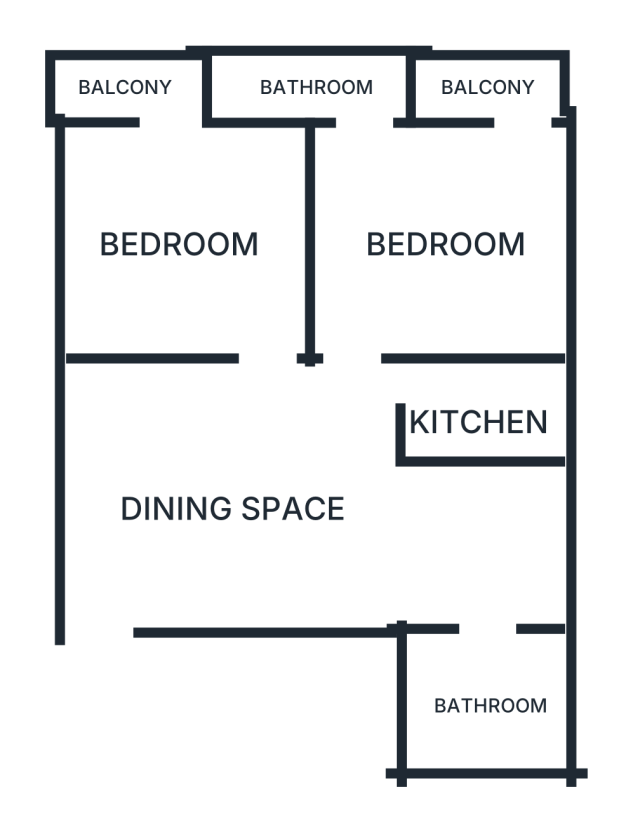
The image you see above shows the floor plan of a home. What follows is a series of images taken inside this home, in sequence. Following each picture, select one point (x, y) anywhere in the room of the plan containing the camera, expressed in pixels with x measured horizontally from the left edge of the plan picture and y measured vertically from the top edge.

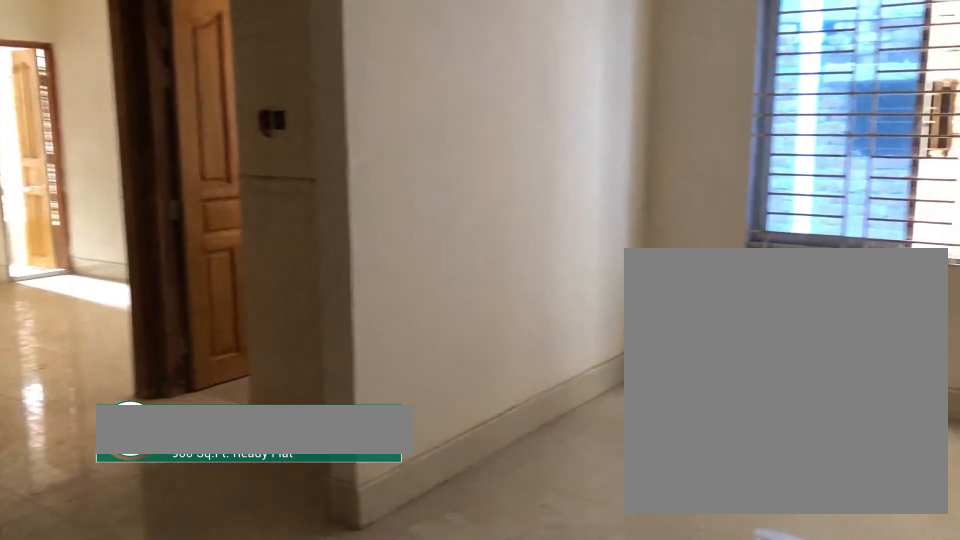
(222, 516)
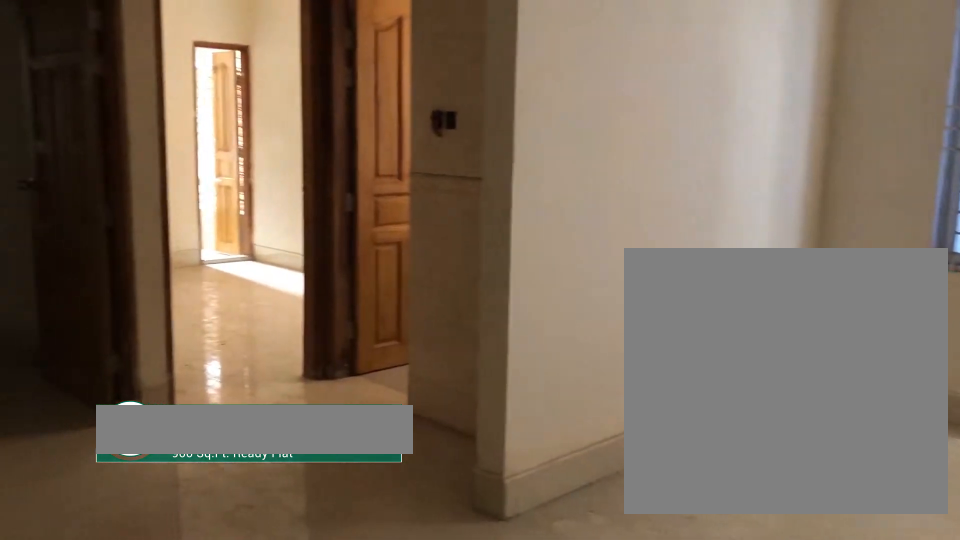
(222, 516)
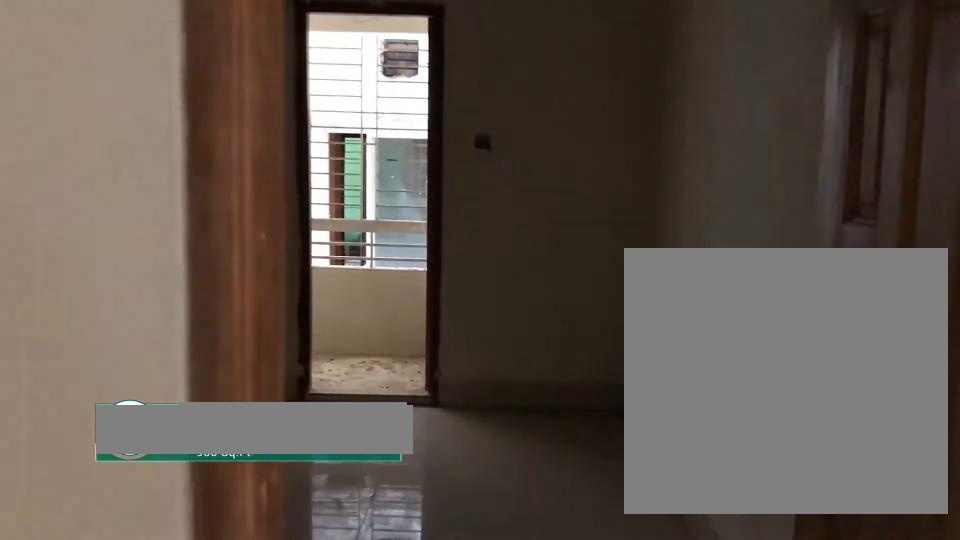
(185, 250)
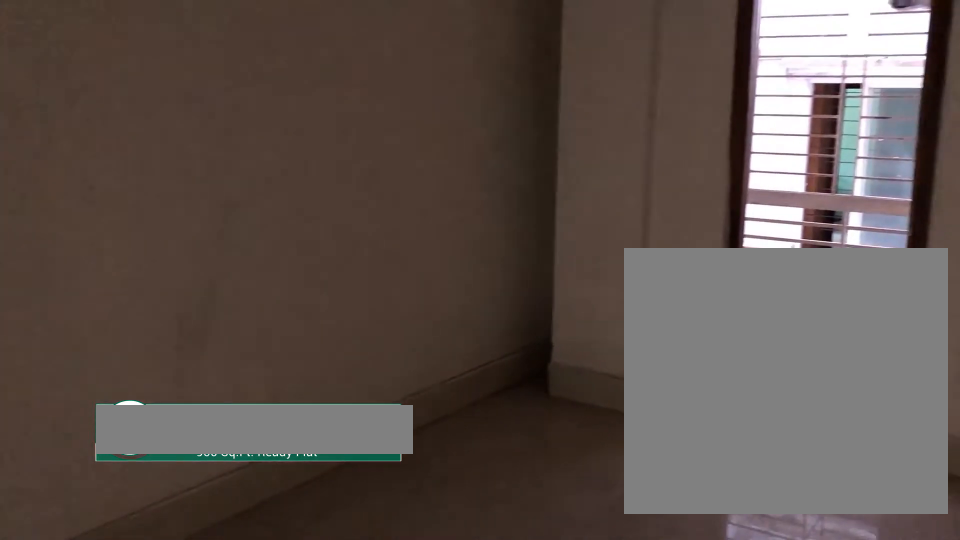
(185, 250)
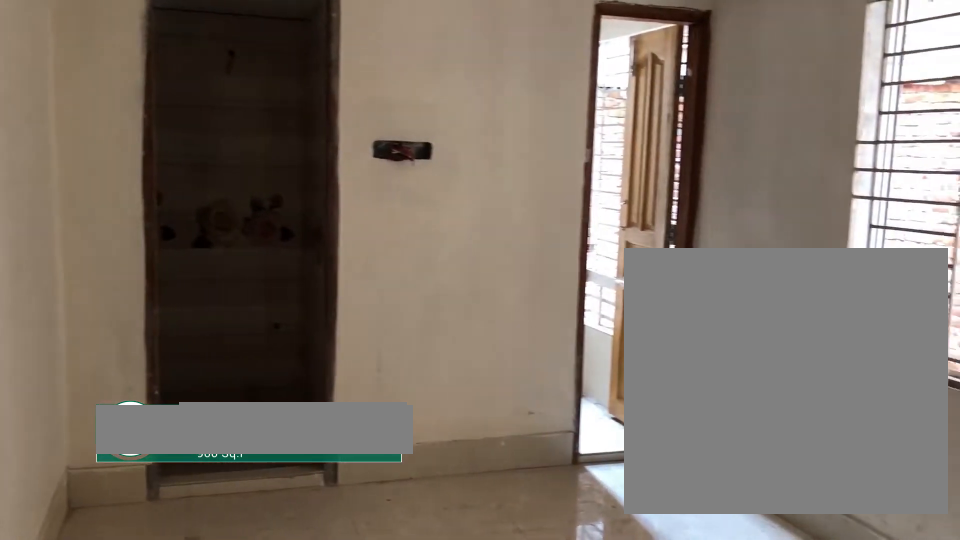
(451, 250)
